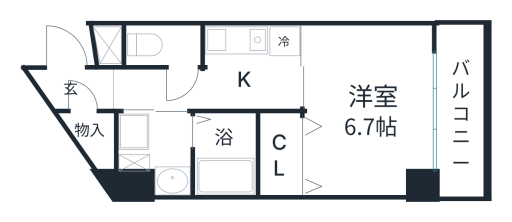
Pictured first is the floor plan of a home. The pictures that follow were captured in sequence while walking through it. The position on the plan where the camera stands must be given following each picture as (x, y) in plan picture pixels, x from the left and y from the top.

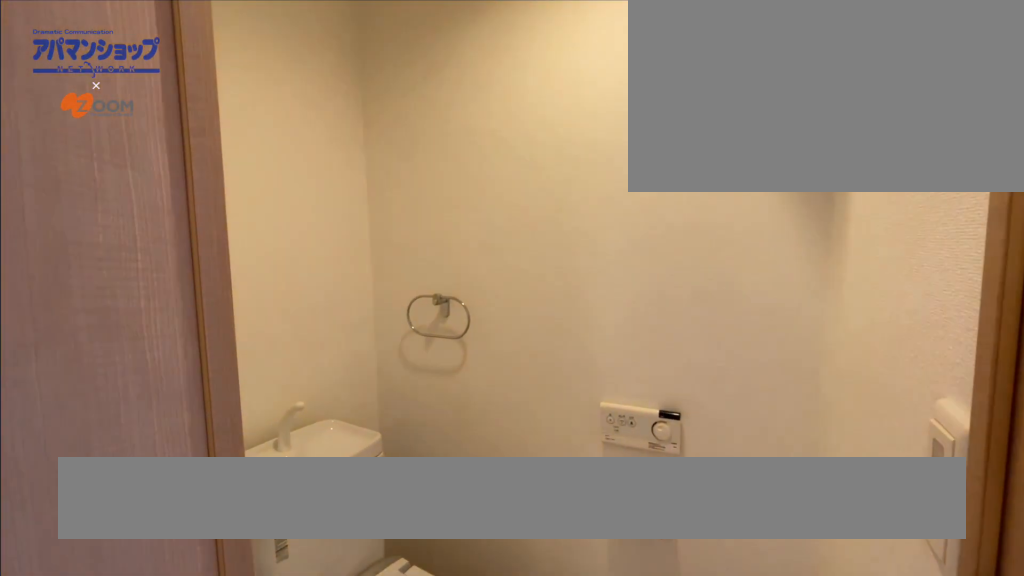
(202, 77)
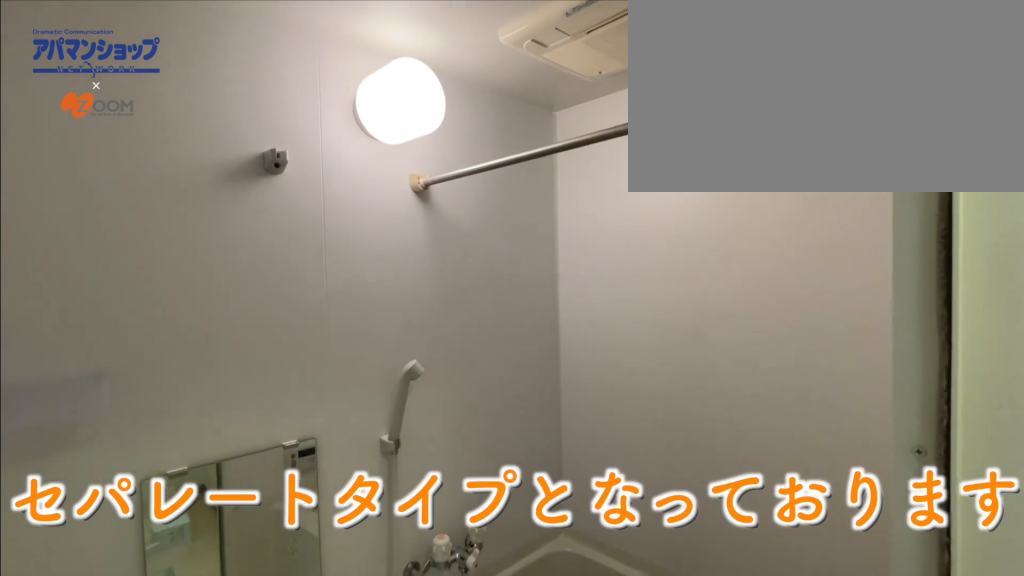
(176, 108)
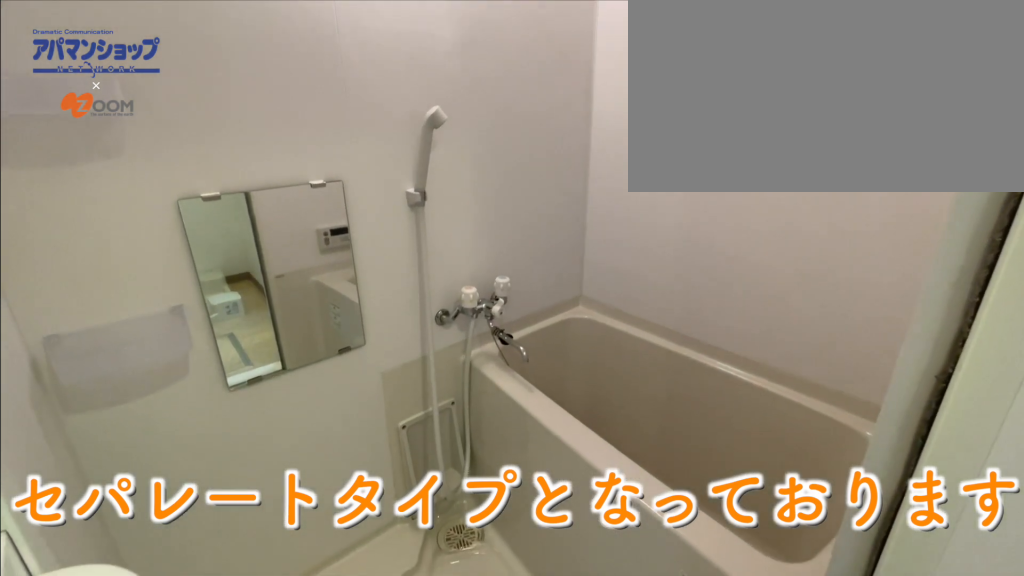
(176, 108)
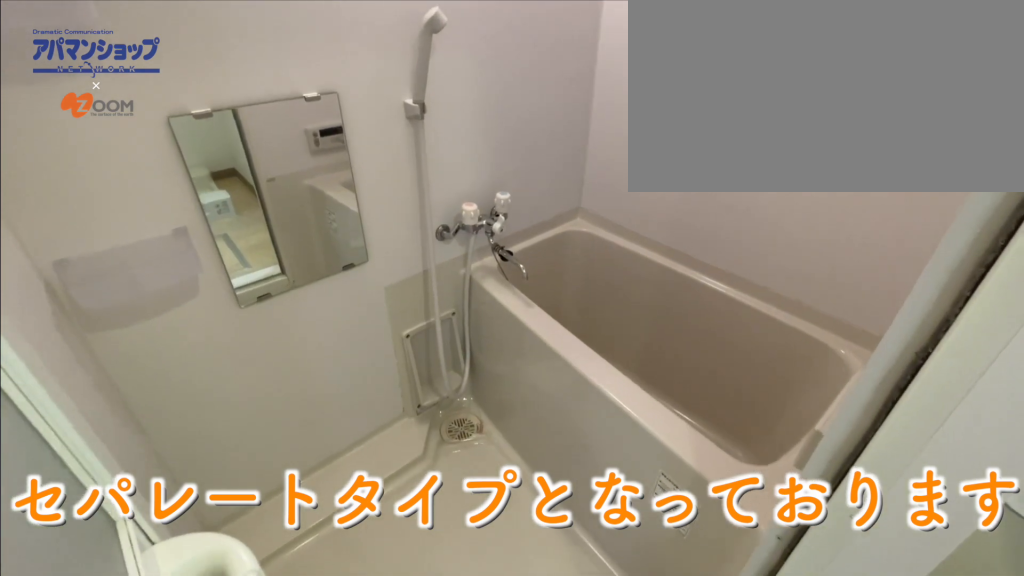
(176, 108)
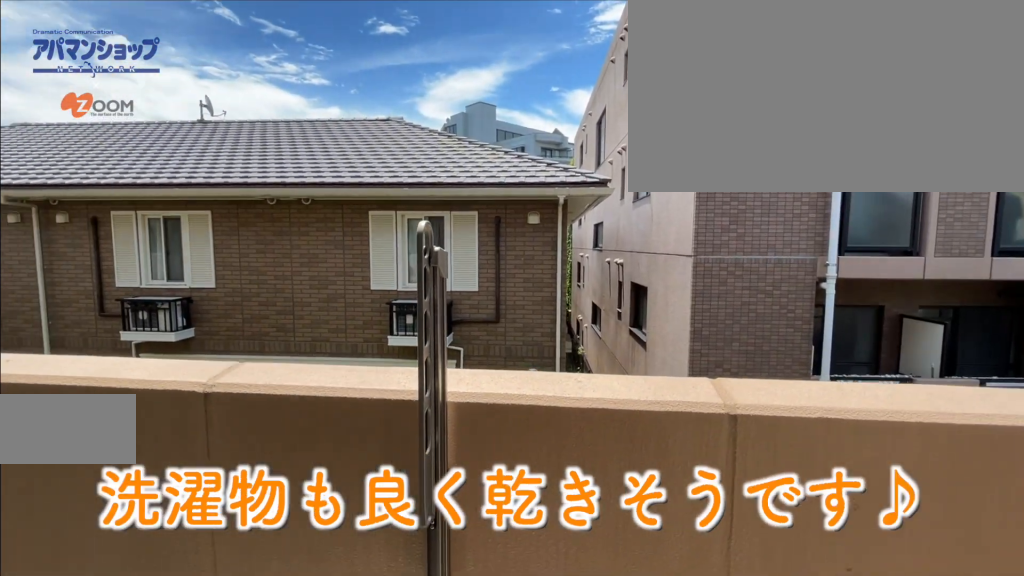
(421, 121)
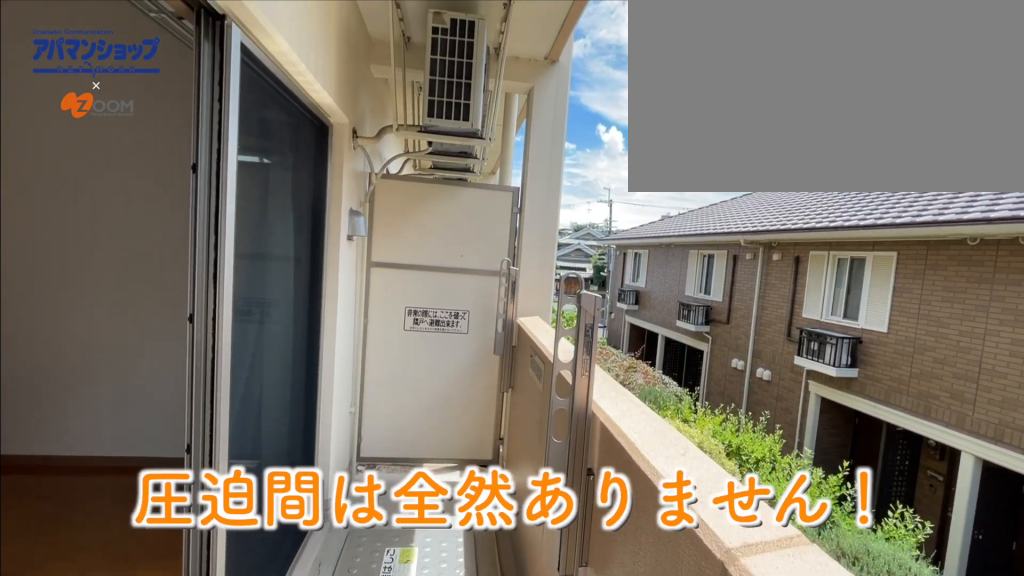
(466, 178)
